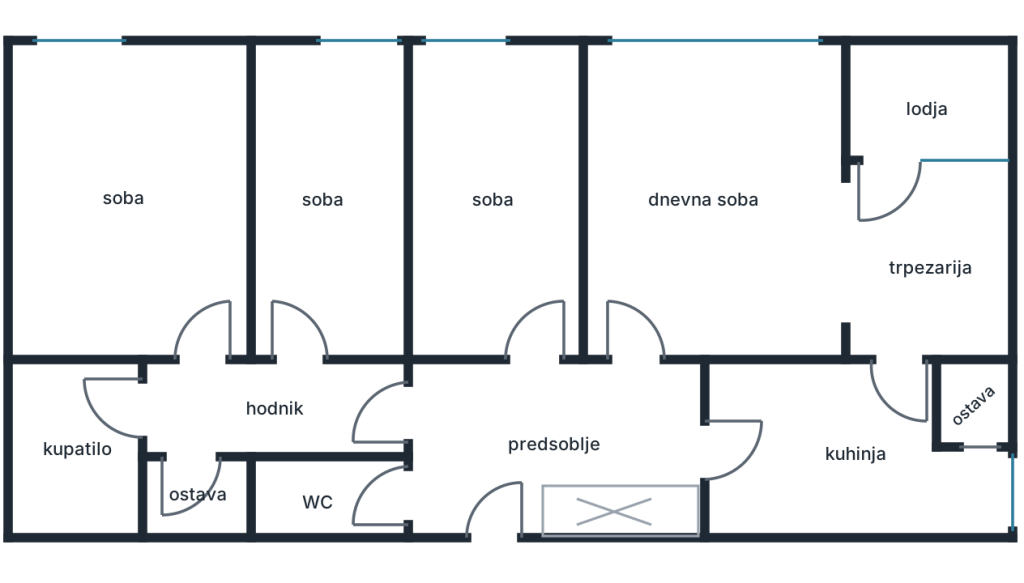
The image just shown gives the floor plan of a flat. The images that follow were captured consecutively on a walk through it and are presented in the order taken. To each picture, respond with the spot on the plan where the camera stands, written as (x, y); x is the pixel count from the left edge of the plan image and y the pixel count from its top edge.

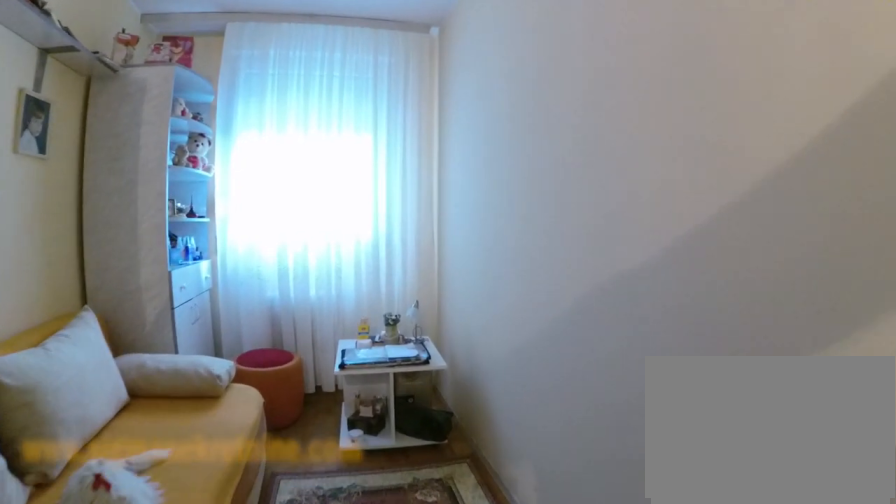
(348, 294)
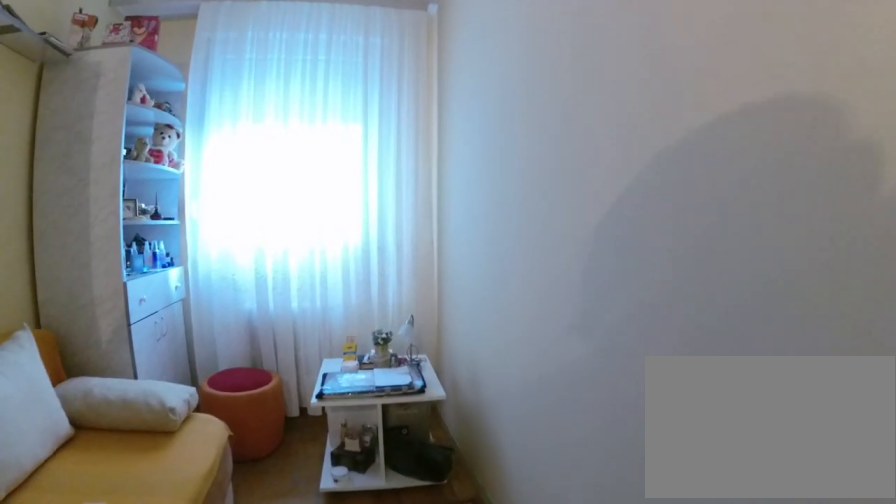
(348, 268)
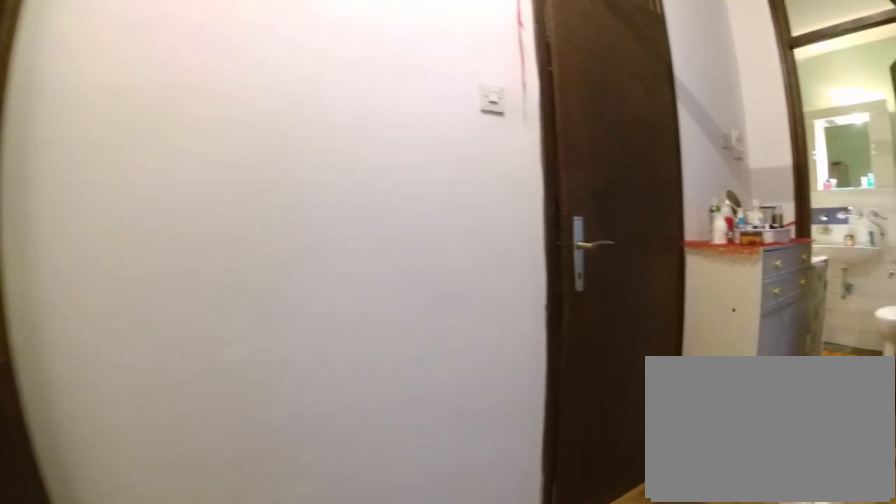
(325, 340)
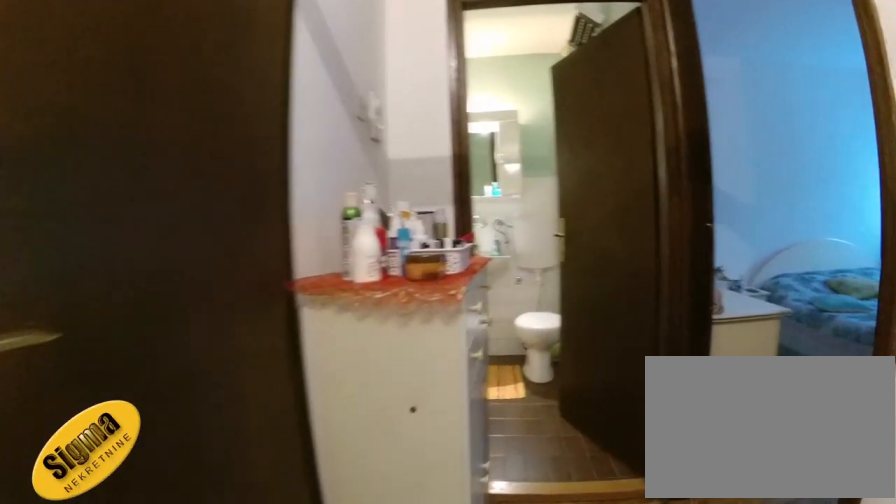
(298, 420)
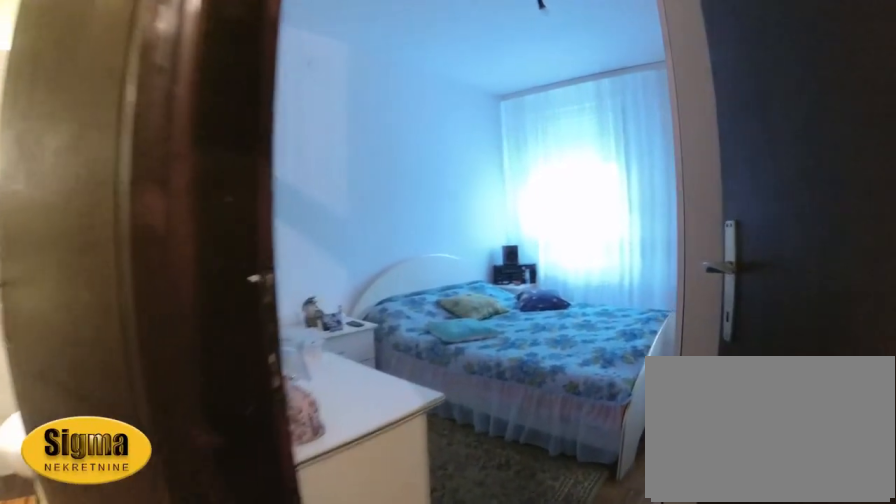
(221, 402)
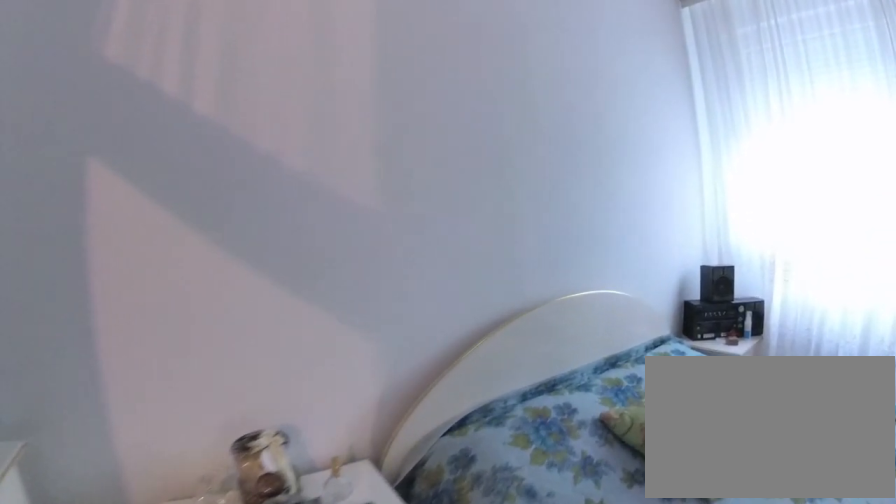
(119, 254)
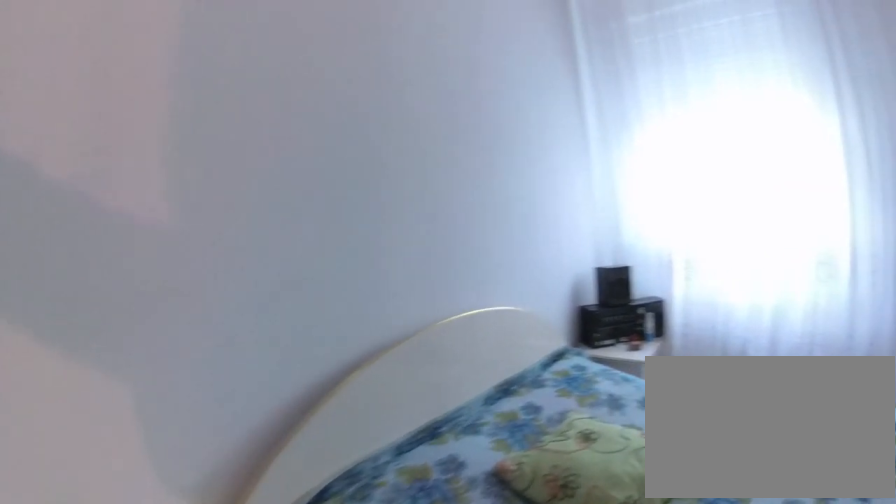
(104, 240)
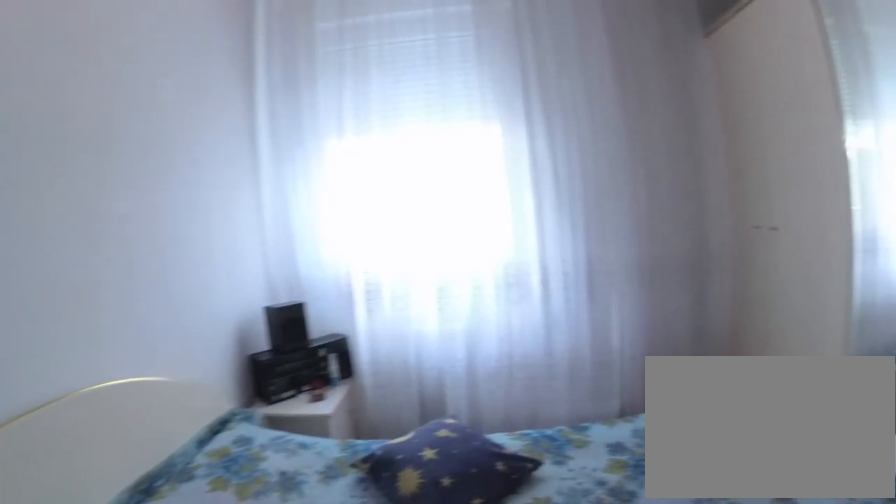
(93, 245)
